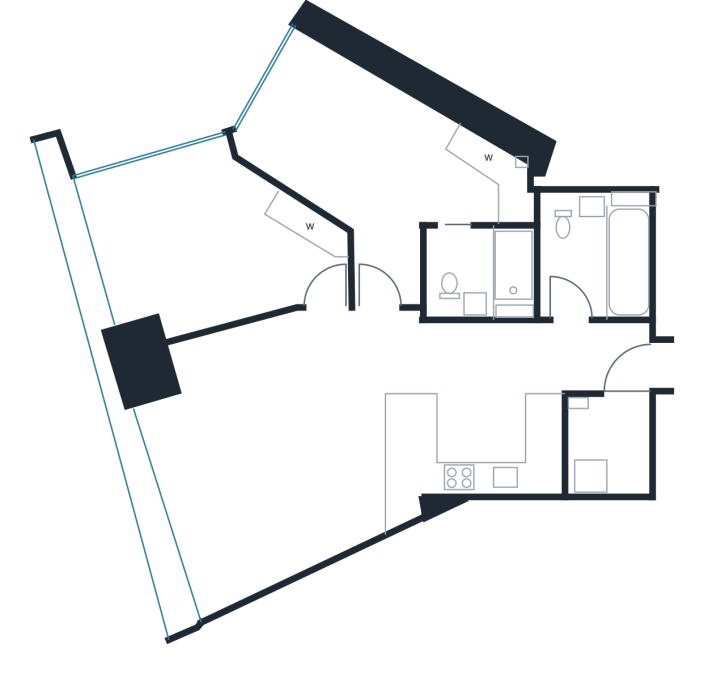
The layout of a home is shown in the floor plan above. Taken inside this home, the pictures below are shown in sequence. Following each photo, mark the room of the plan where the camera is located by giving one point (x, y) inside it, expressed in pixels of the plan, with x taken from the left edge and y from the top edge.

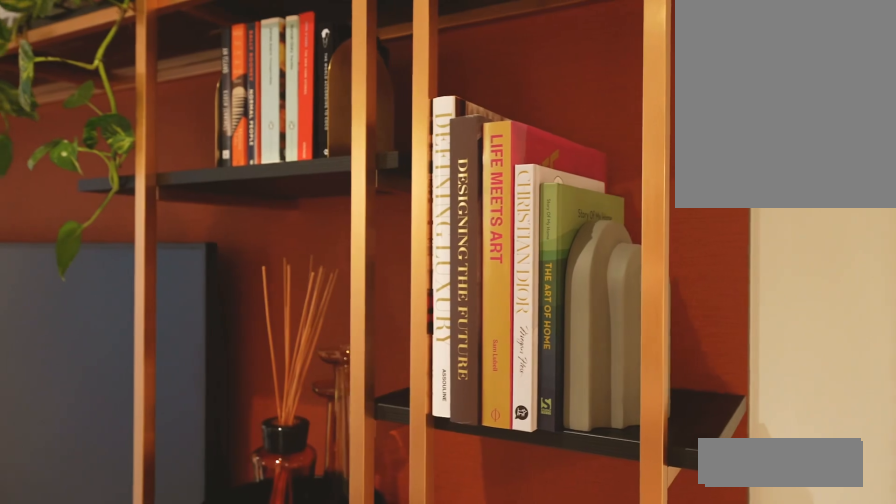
(275, 487)
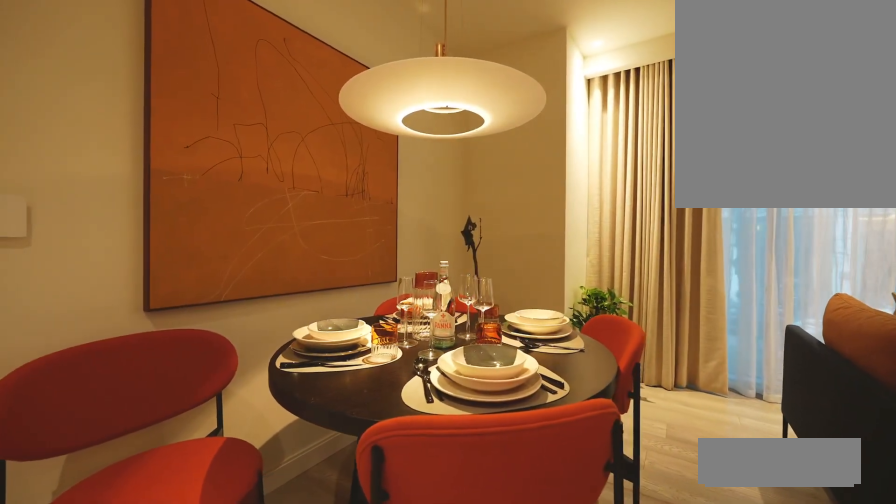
(241, 362)
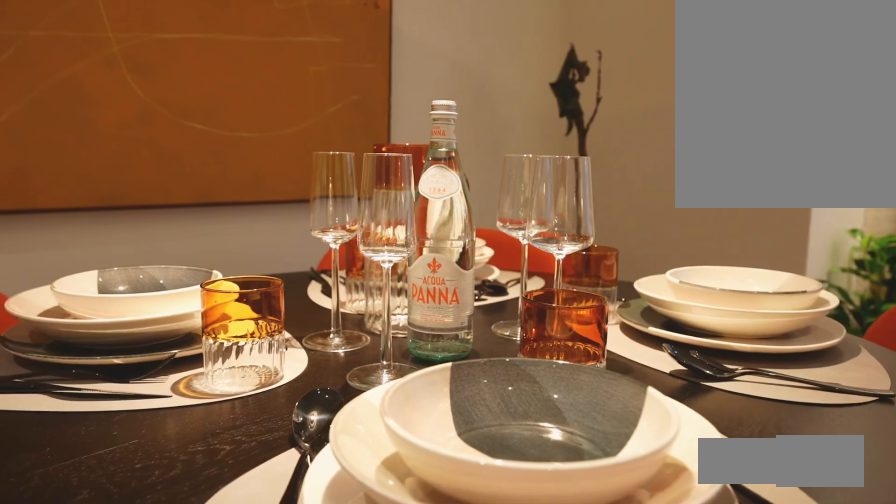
(241, 362)
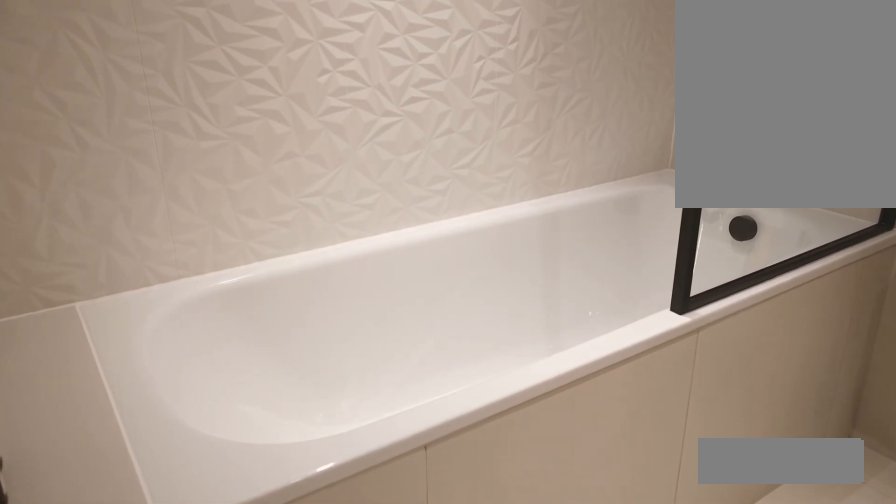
(599, 258)
